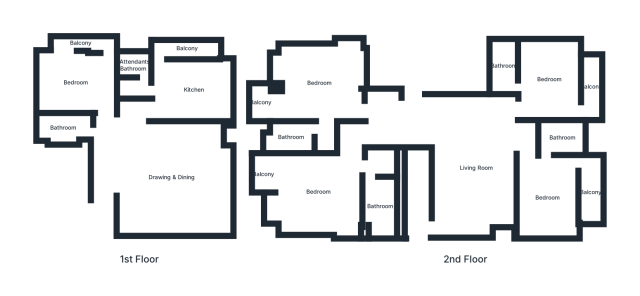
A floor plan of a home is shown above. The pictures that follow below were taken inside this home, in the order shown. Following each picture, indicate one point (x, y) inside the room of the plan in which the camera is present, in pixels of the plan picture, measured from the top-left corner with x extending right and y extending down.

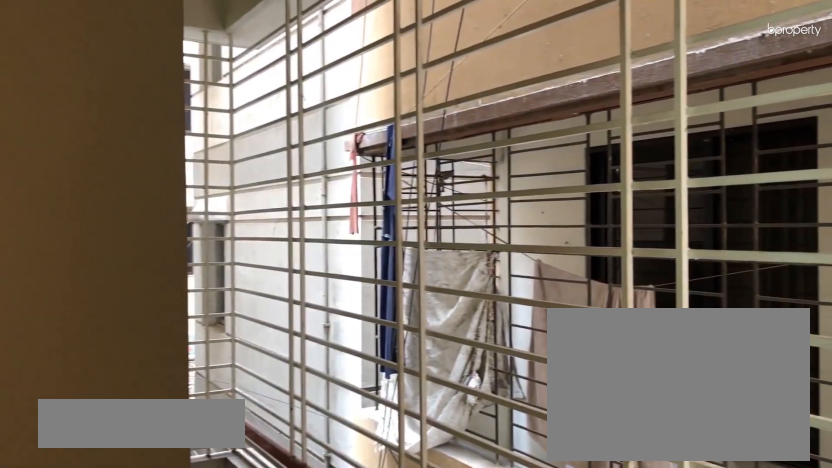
(80, 42)
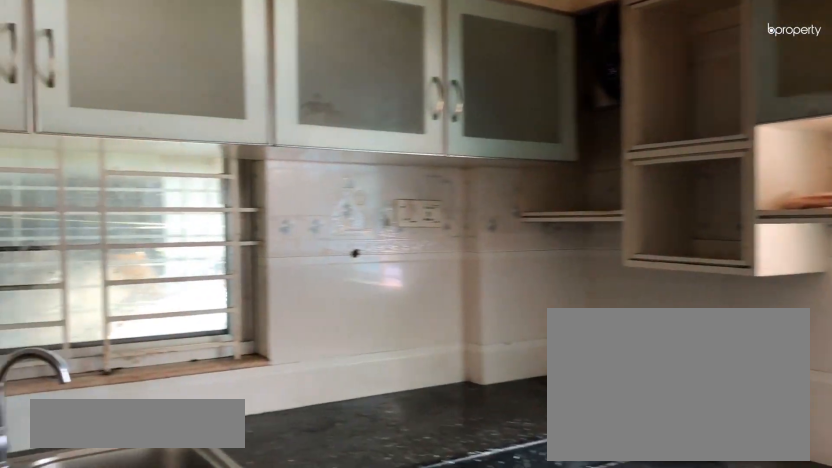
(193, 90)
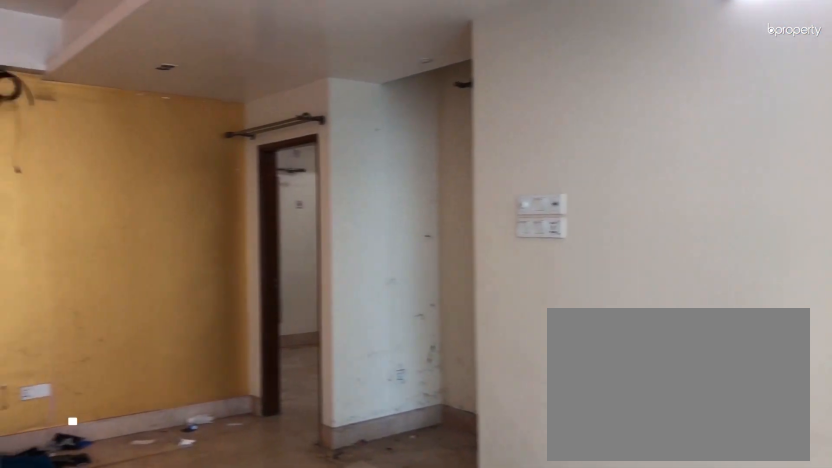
(475, 182)
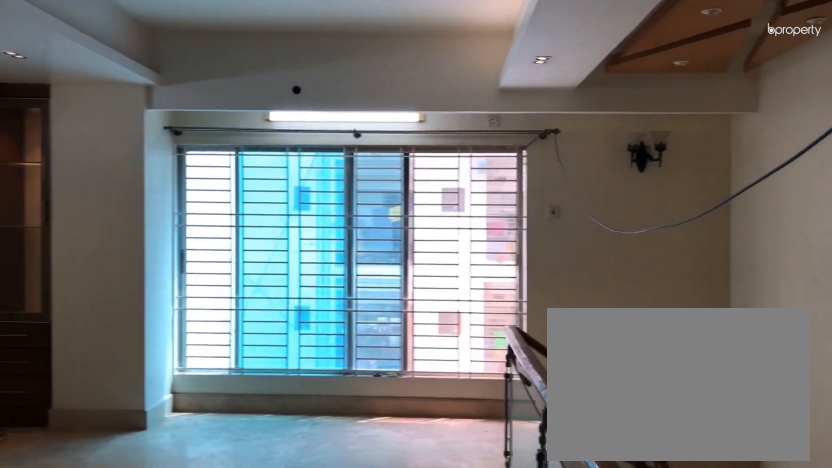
(476, 168)
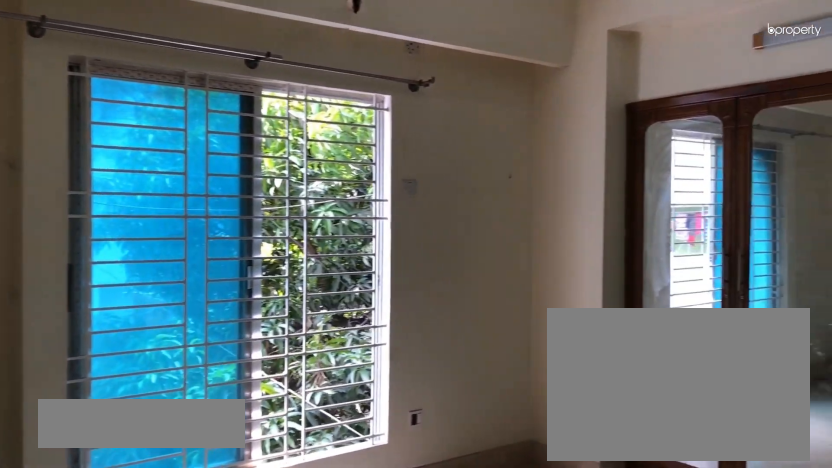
(318, 191)
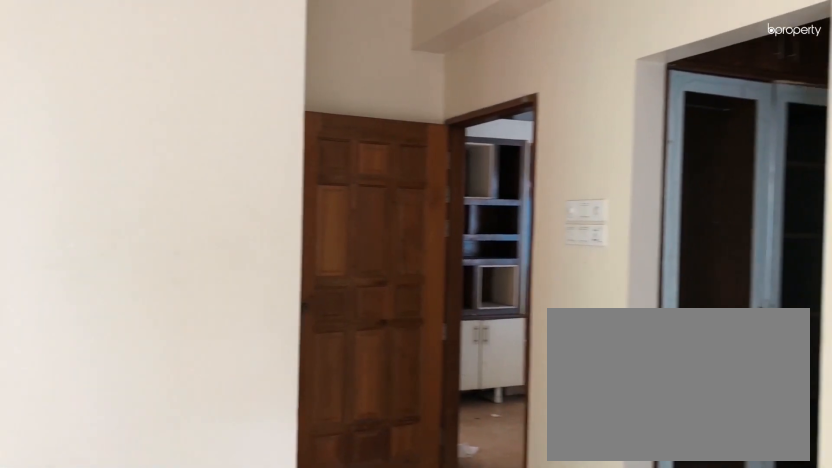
(318, 191)
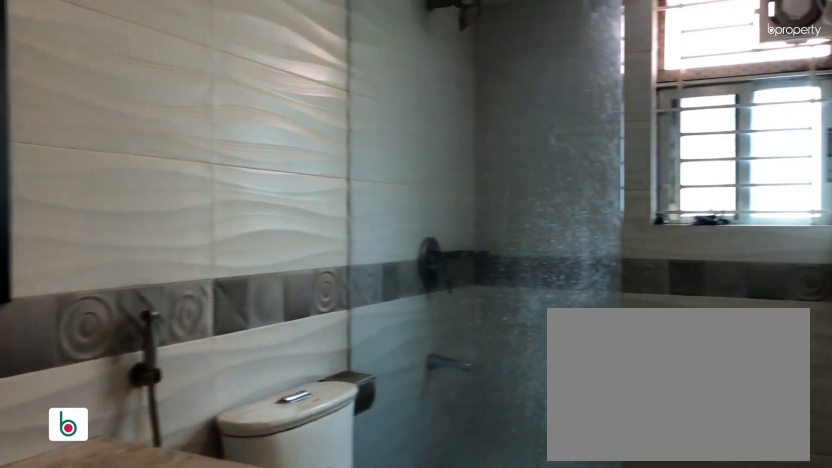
(379, 205)
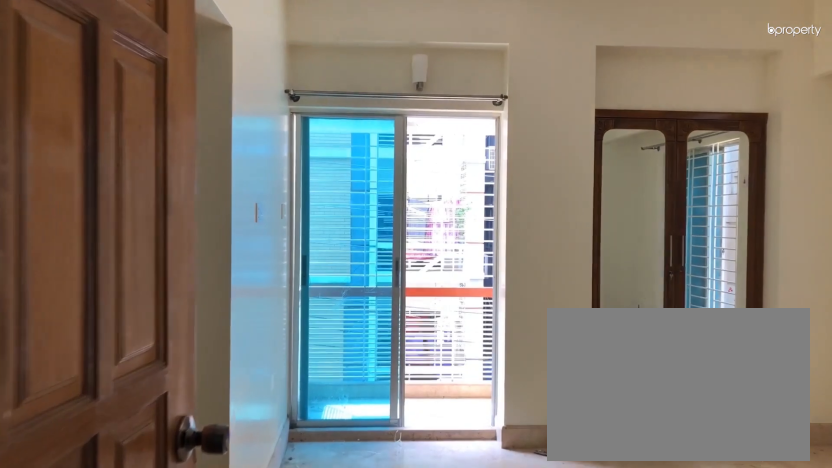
(371, 119)
